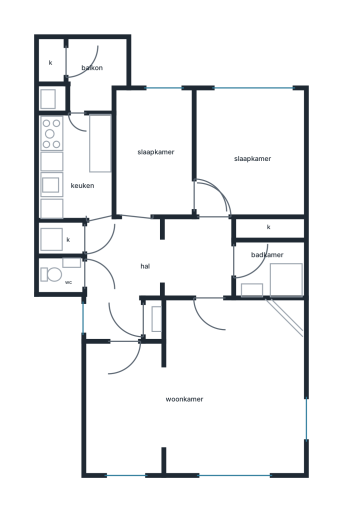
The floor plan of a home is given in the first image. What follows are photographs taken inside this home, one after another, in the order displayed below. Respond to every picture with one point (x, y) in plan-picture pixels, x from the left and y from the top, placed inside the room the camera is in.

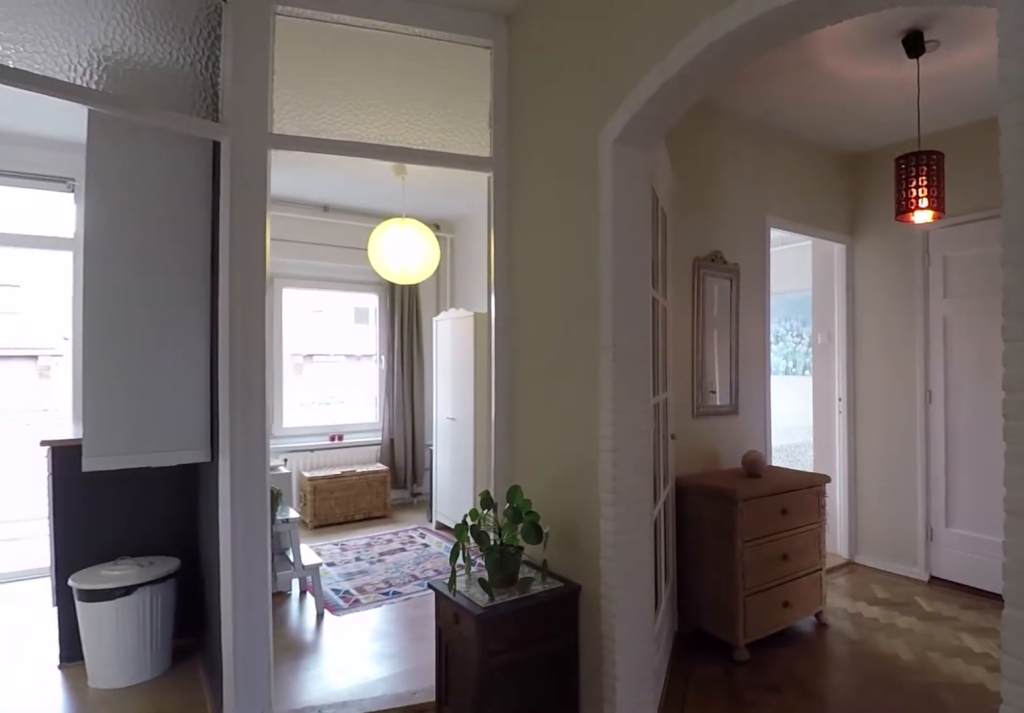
(88, 249)
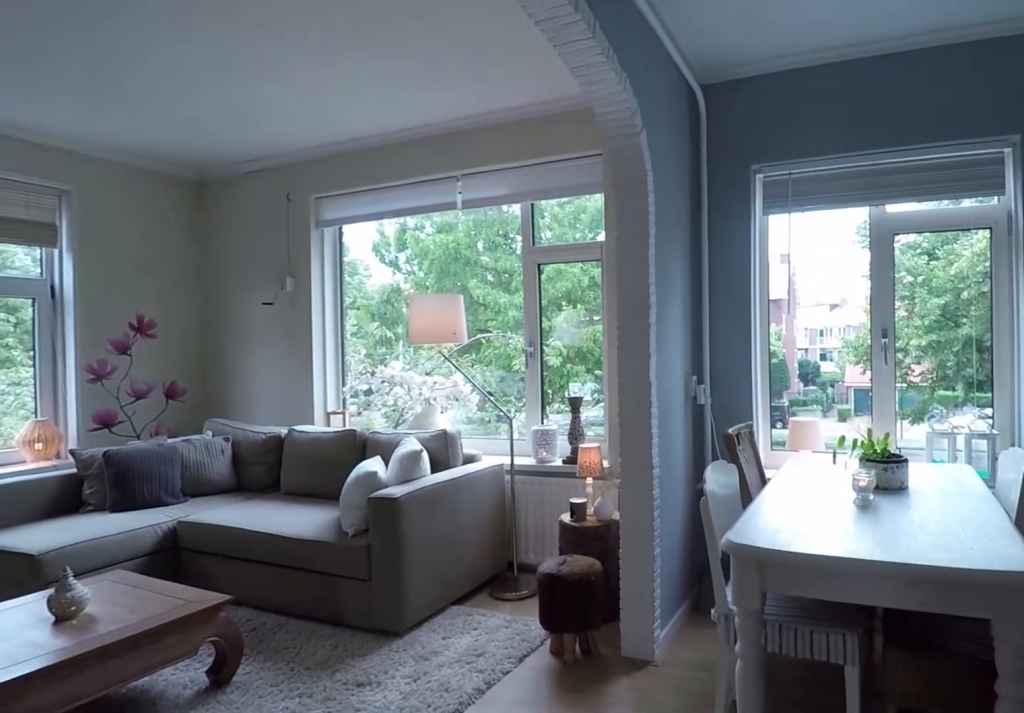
(201, 391)
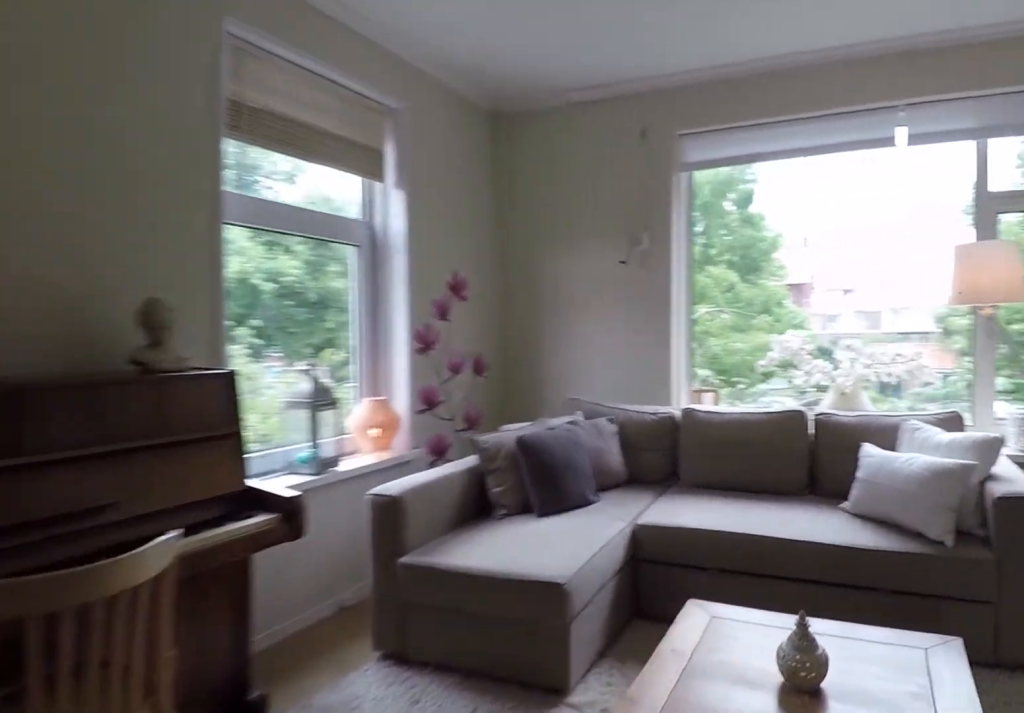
(201, 391)
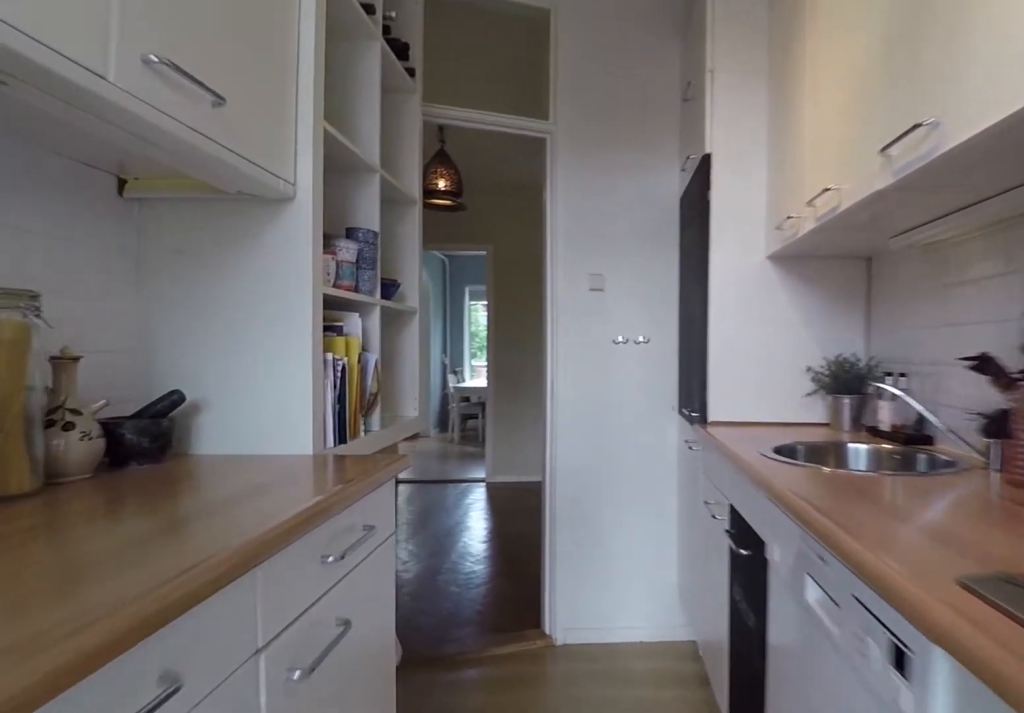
(76, 165)
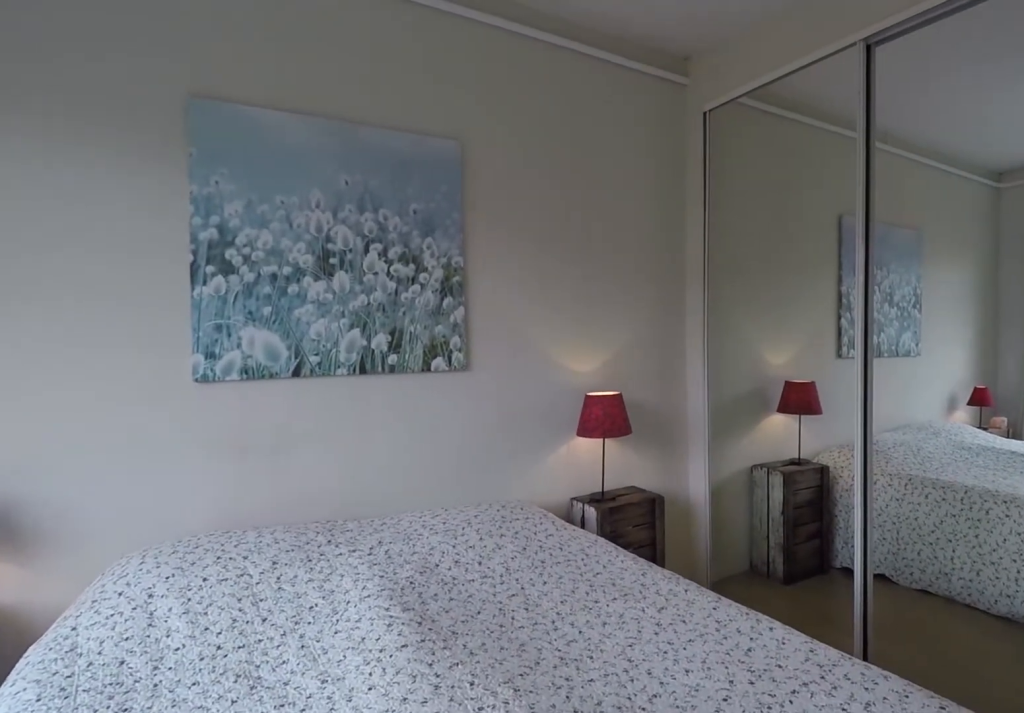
(248, 153)
